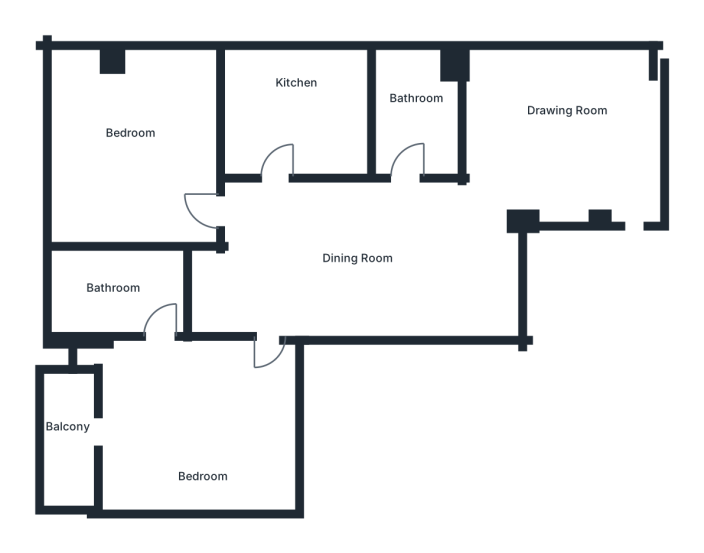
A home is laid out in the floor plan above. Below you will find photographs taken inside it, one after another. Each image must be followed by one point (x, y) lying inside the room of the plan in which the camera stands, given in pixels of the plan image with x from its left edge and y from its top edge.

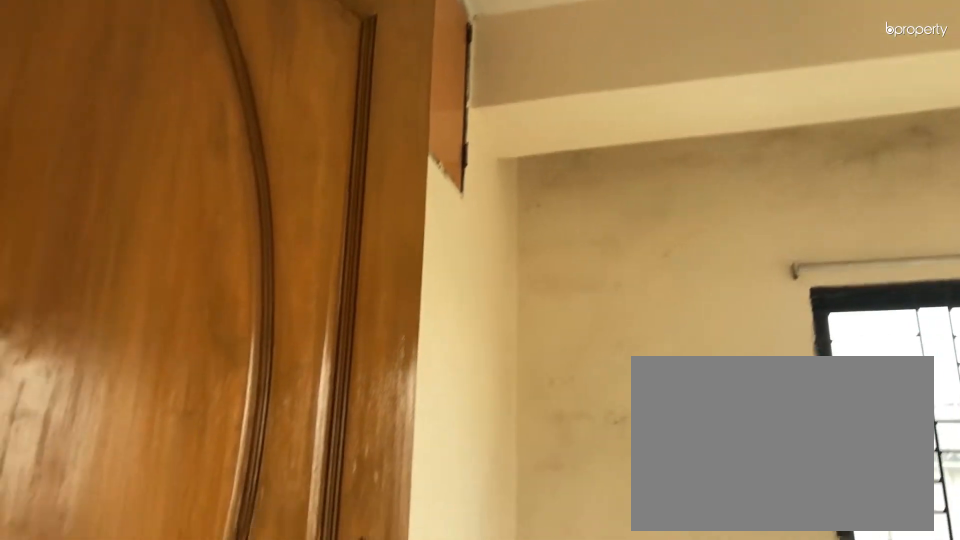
(136, 148)
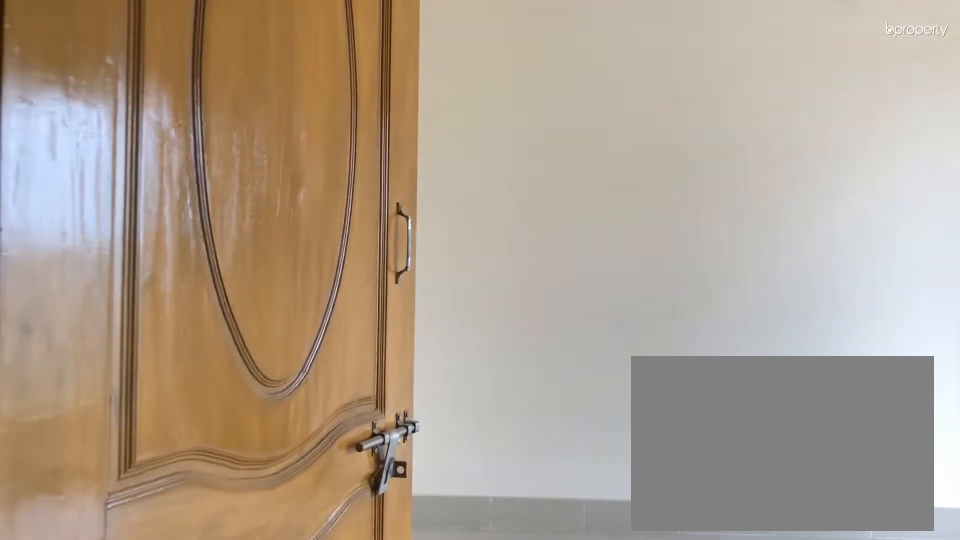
(200, 428)
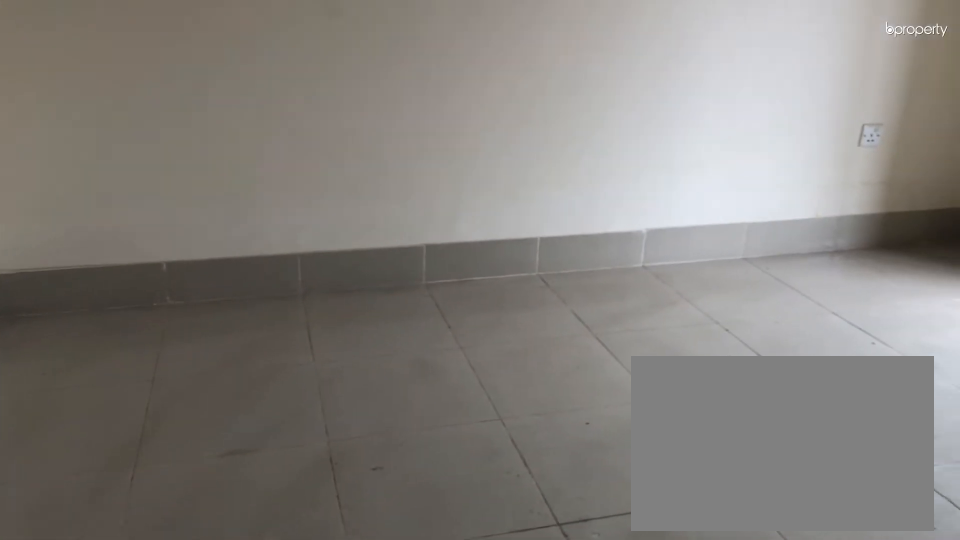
(200, 428)
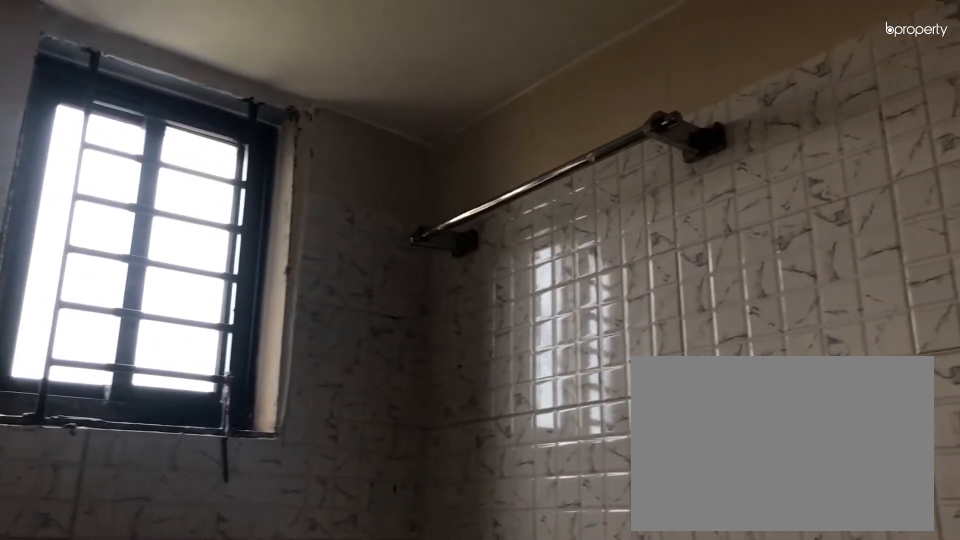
(97, 276)
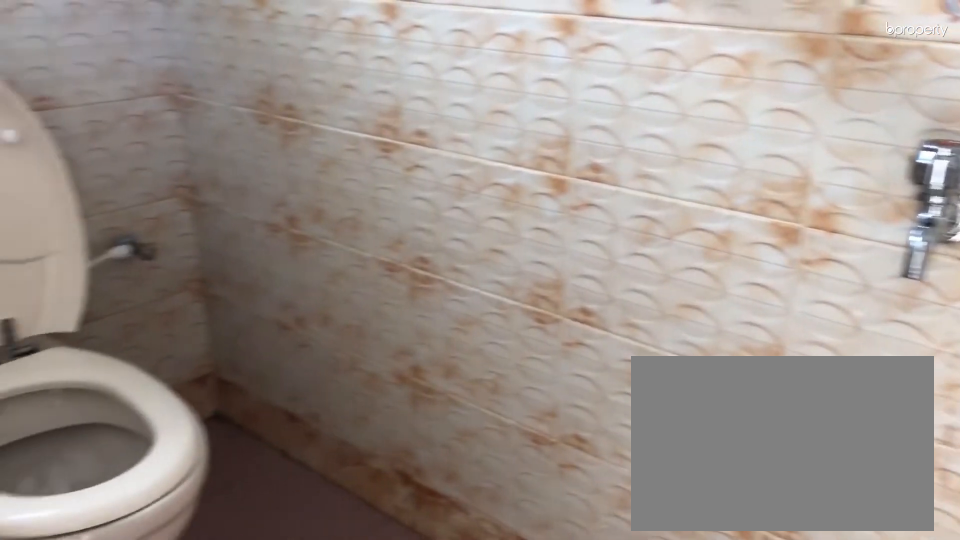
(97, 276)
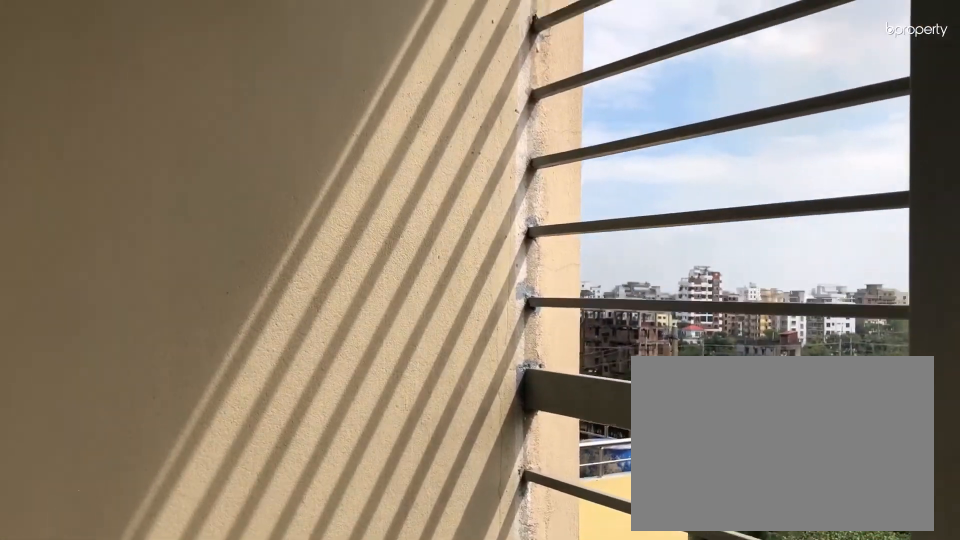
(76, 432)
